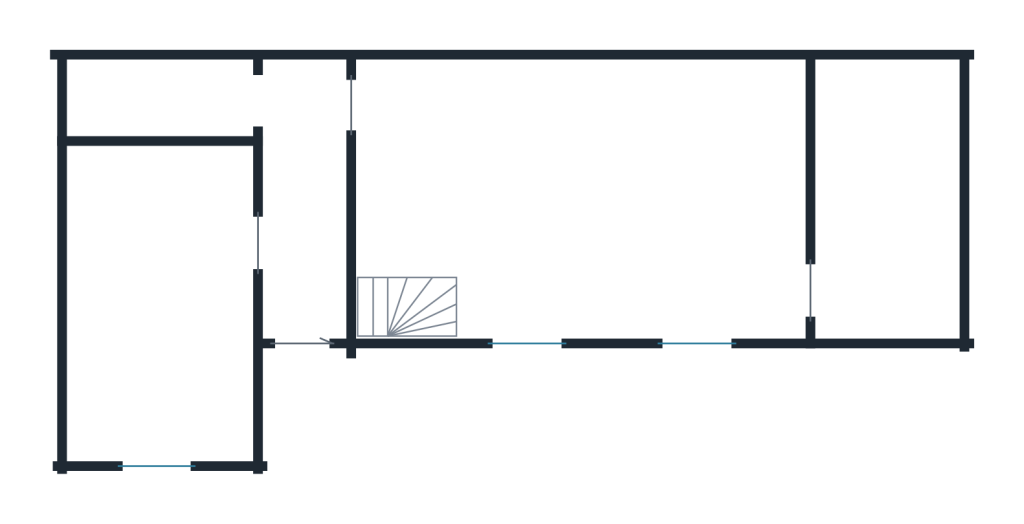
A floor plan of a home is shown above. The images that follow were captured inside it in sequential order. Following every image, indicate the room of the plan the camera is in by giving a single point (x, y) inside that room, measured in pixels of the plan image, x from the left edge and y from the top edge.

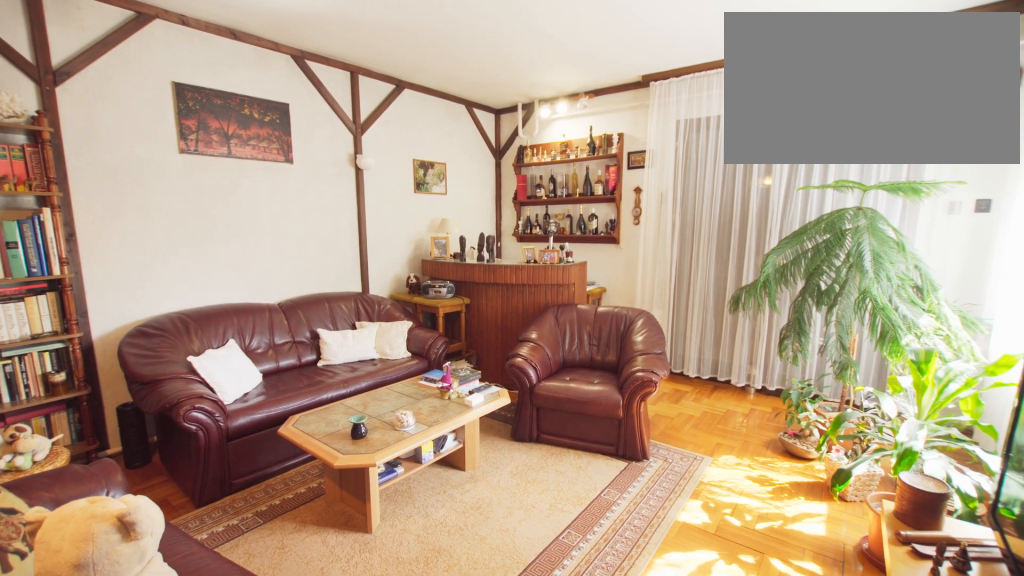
(591, 219)
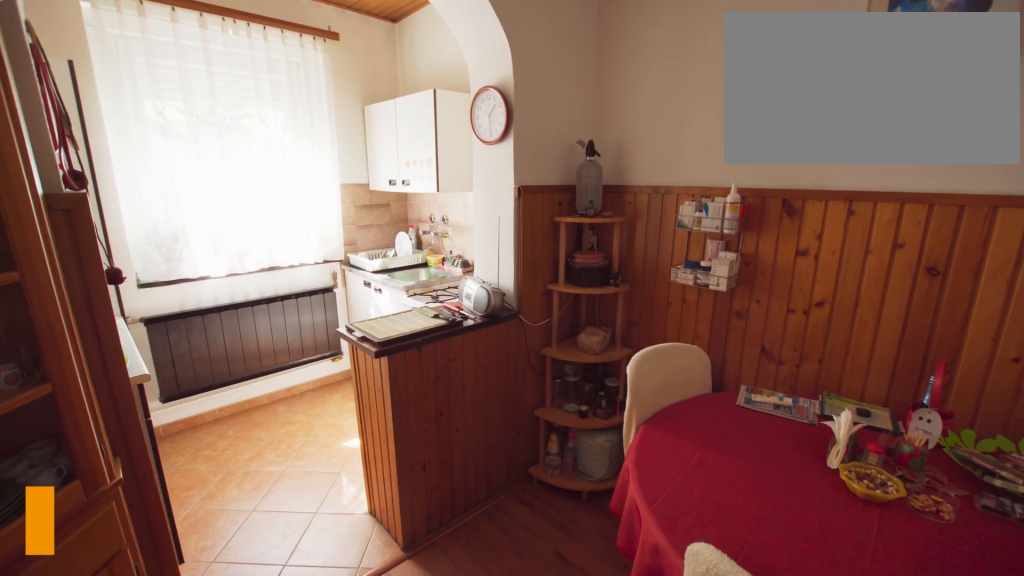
(165, 312)
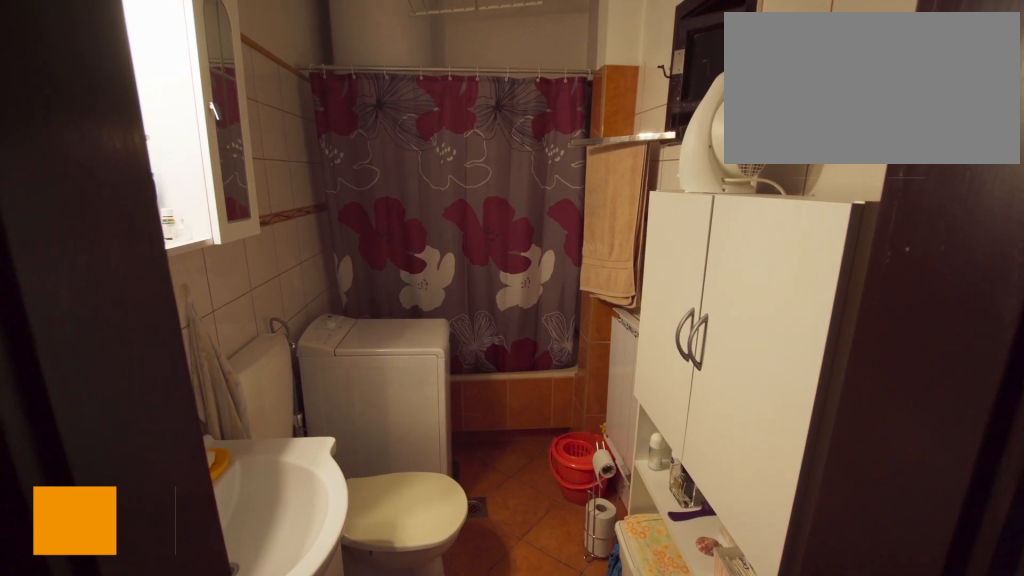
(165, 98)
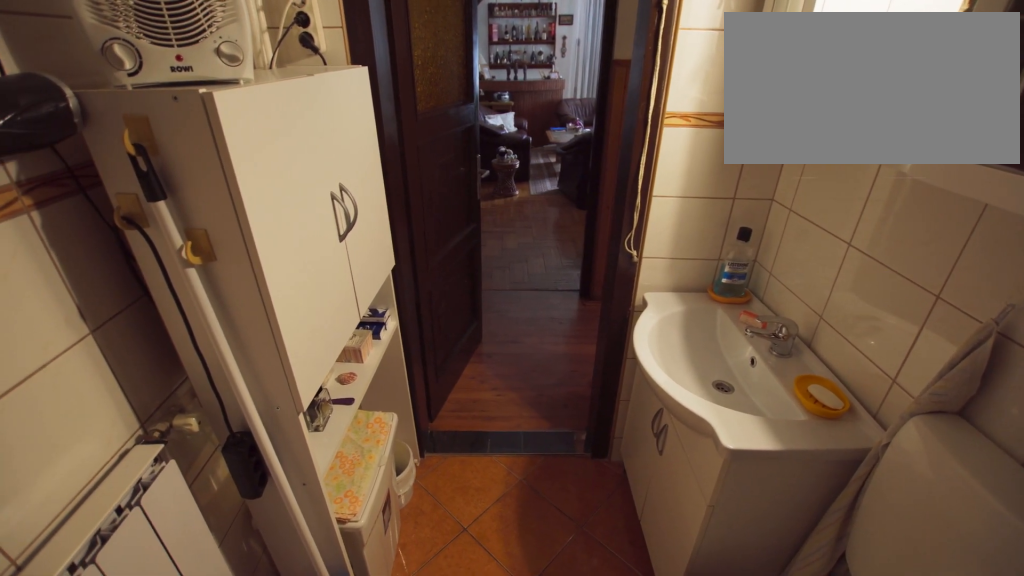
(165, 99)
